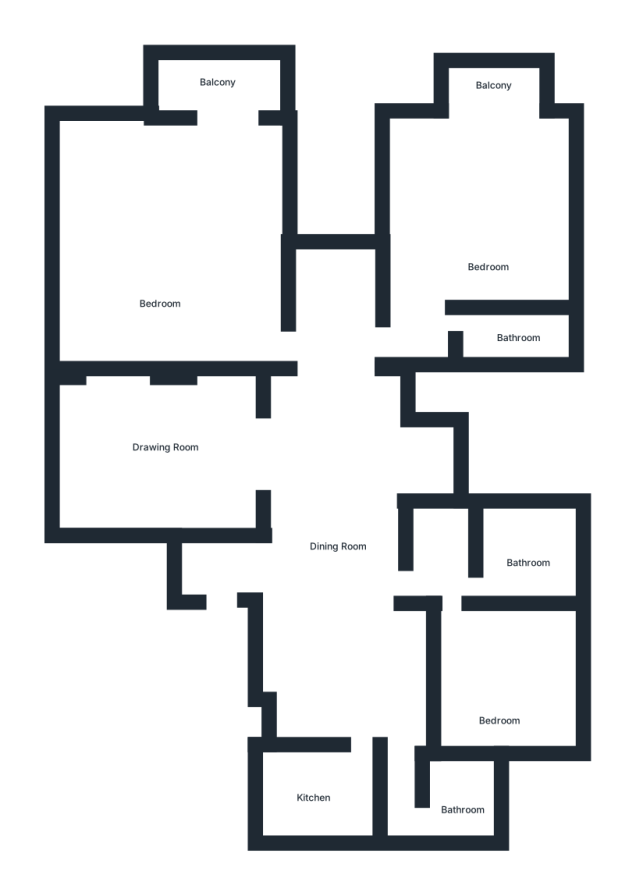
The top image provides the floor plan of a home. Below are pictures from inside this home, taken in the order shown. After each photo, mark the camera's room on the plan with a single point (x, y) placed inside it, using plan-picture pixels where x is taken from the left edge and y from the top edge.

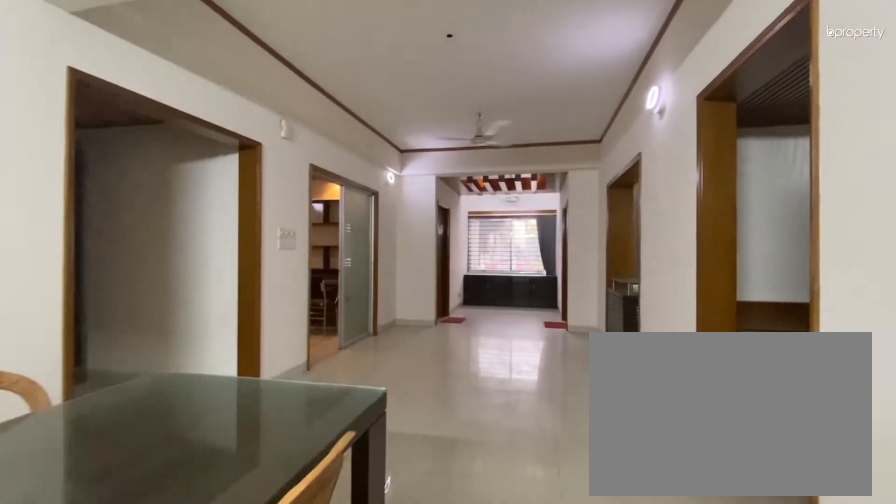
(336, 548)
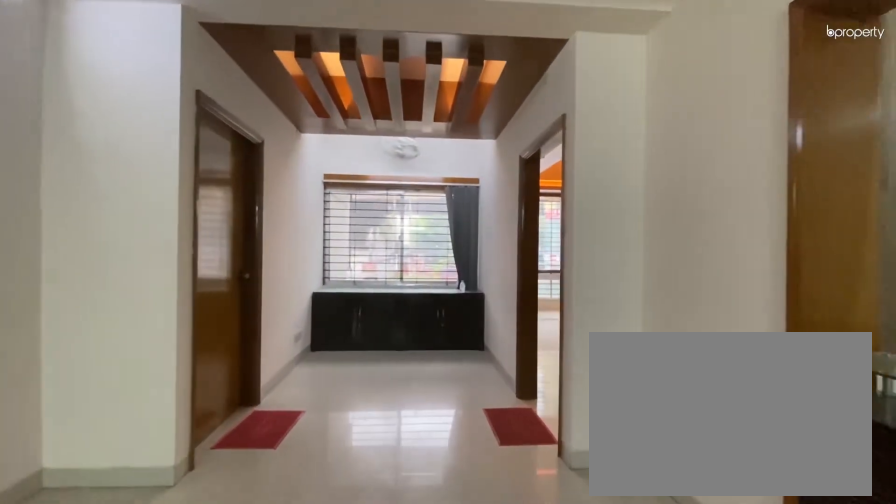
(336, 548)
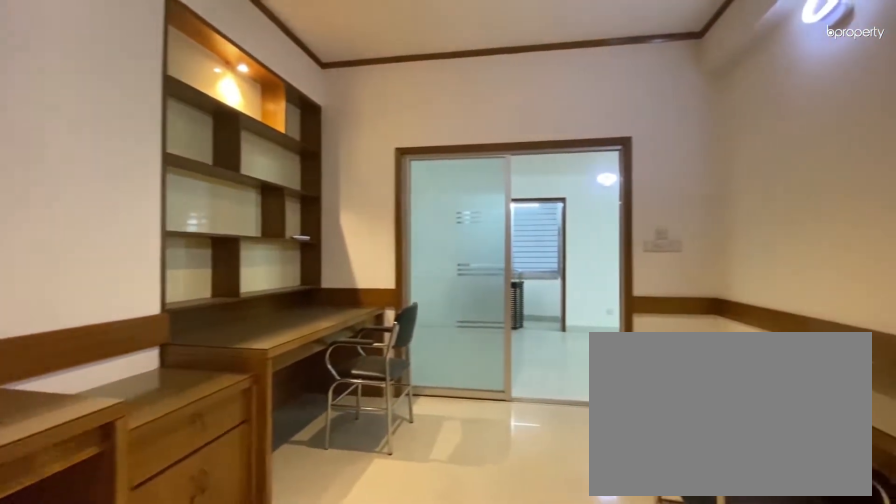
(171, 444)
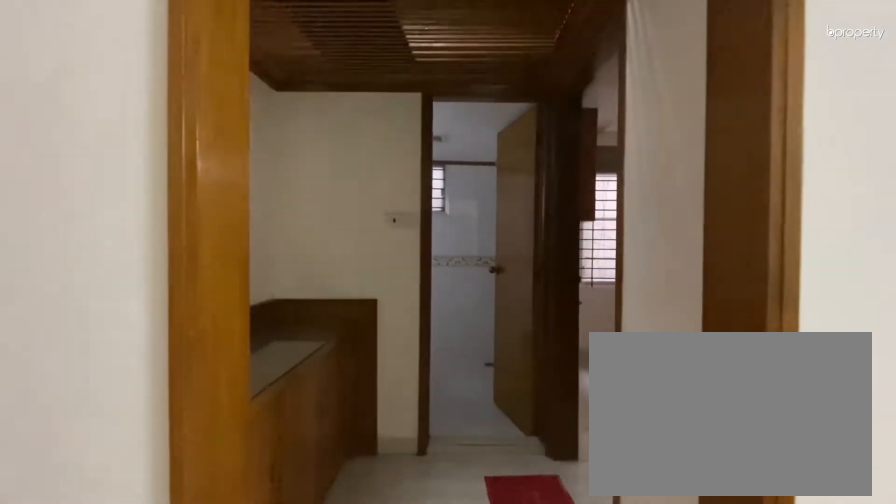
(437, 577)
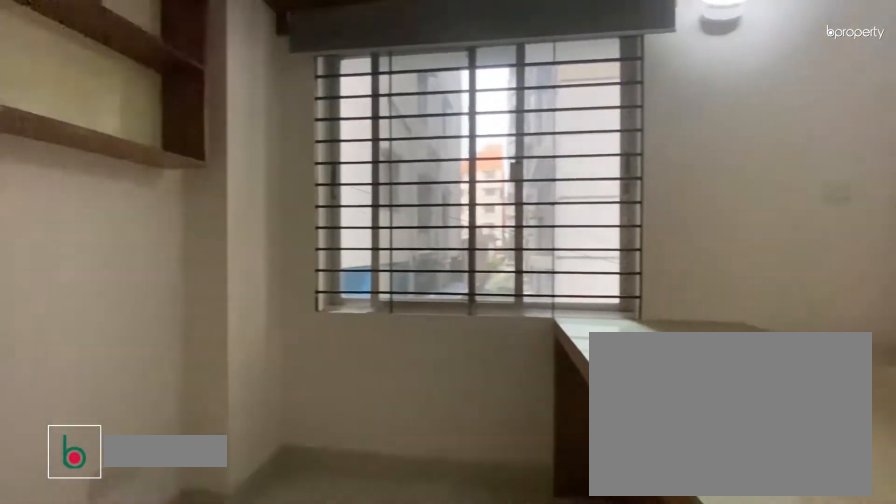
(501, 694)
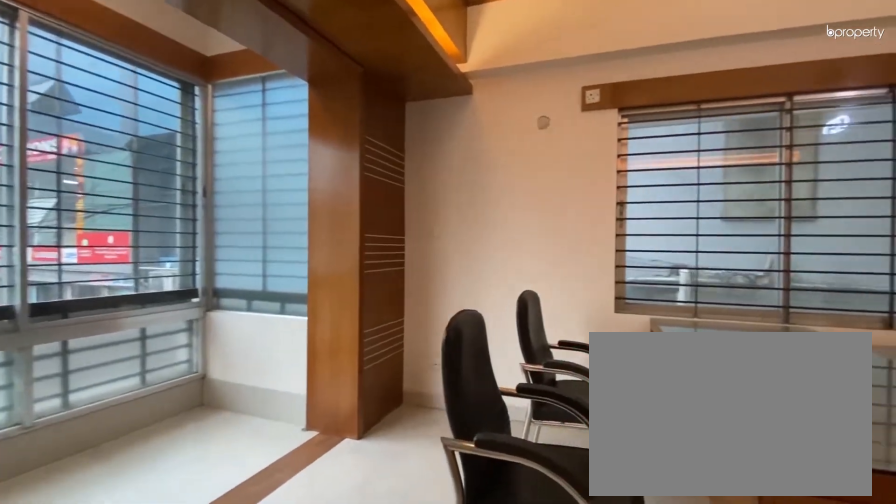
(482, 224)
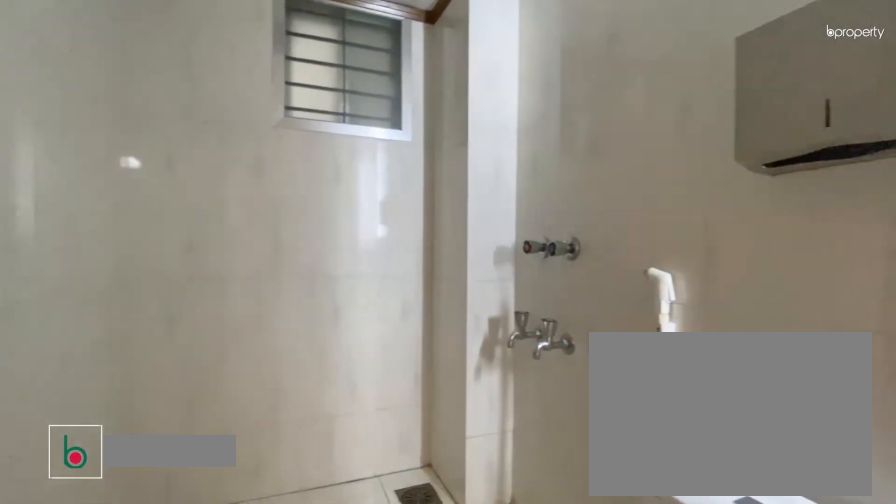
(519, 339)
